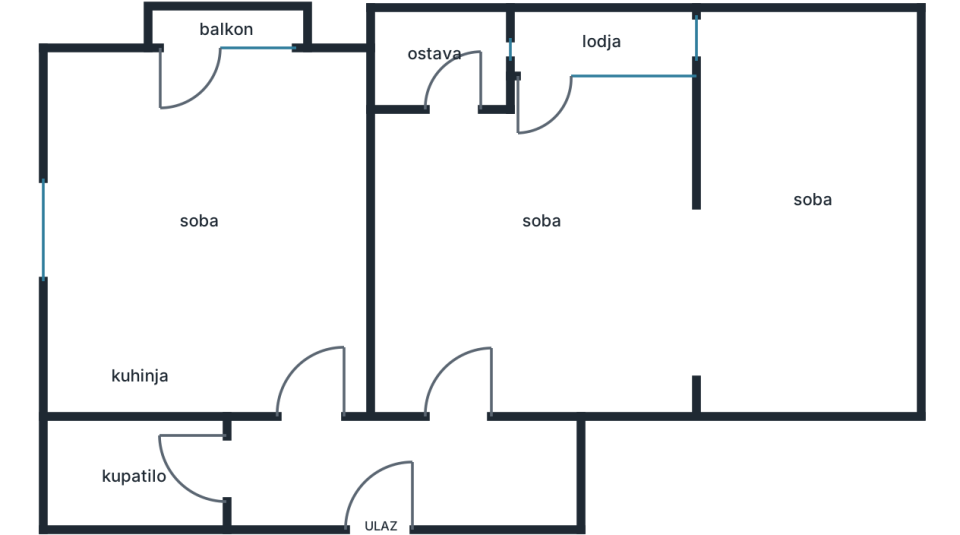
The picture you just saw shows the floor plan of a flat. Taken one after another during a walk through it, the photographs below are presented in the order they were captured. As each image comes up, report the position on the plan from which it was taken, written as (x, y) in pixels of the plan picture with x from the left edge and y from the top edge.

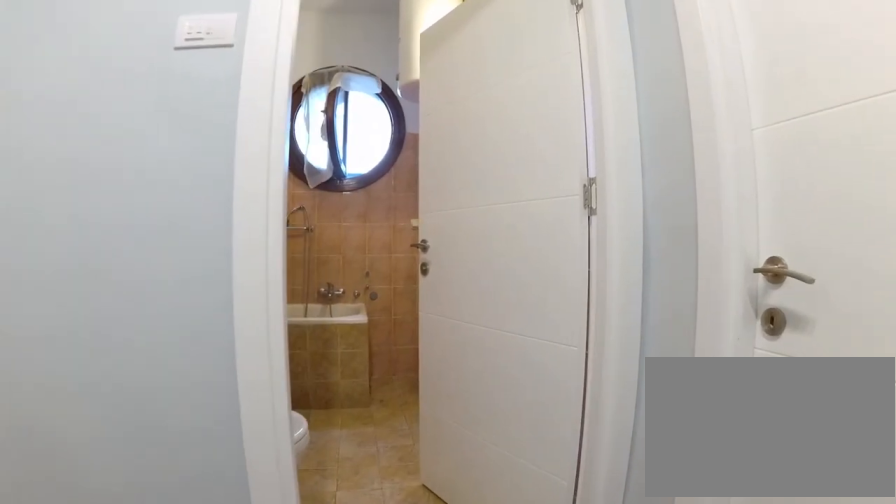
(321, 468)
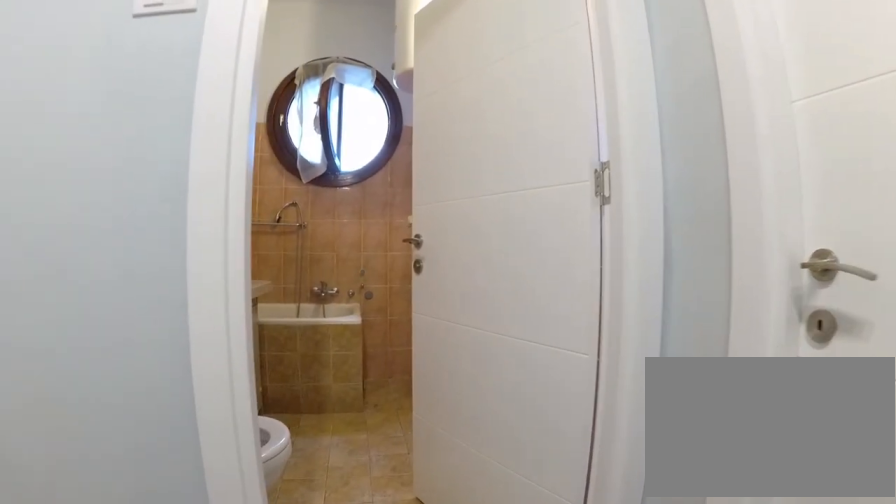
(309, 468)
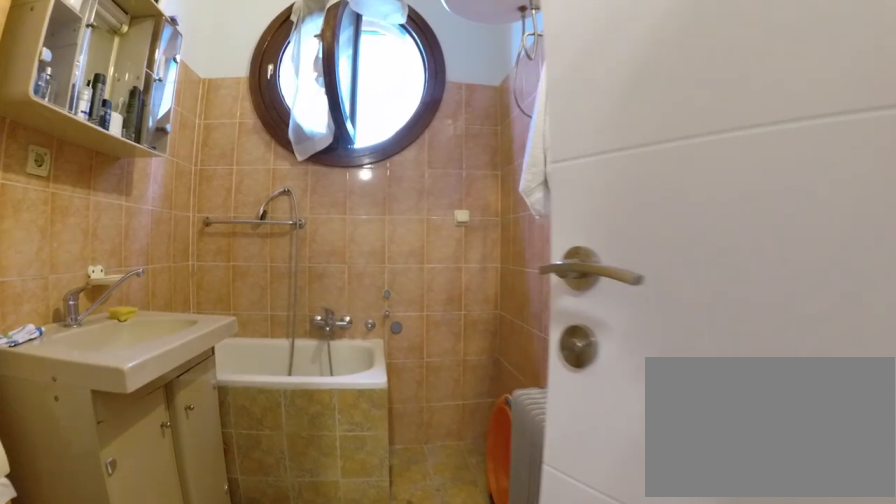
(239, 468)
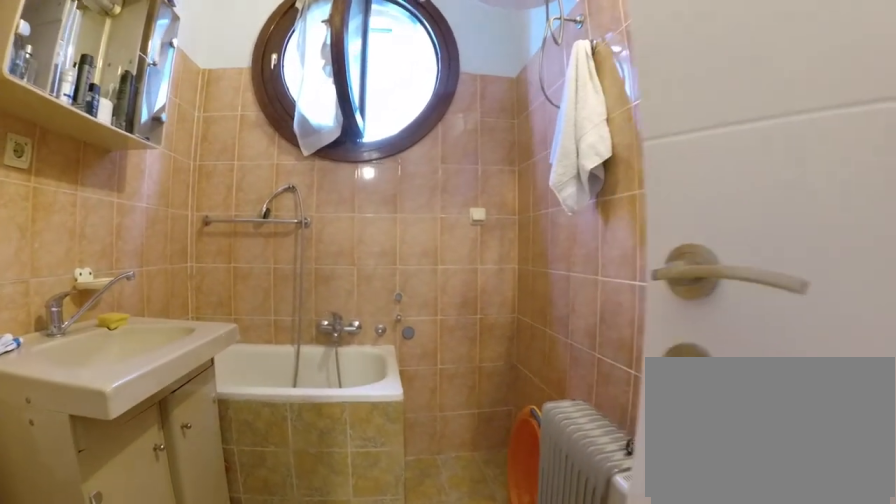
(230, 468)
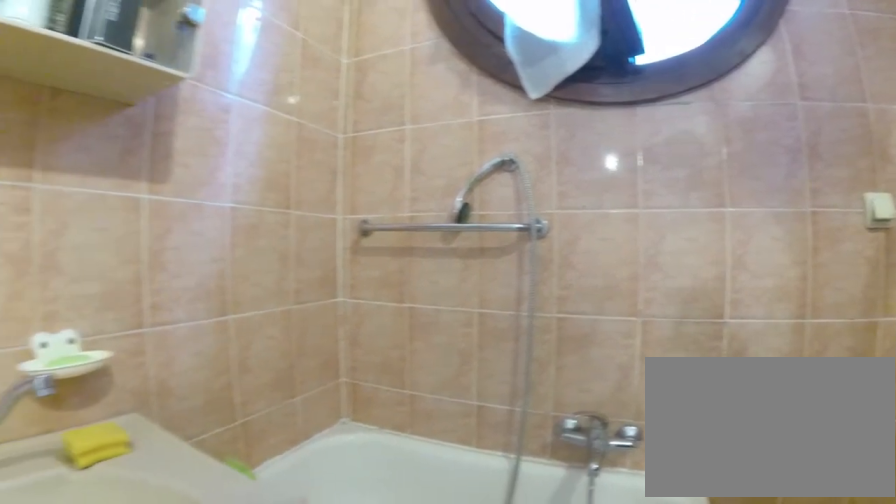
(115, 455)
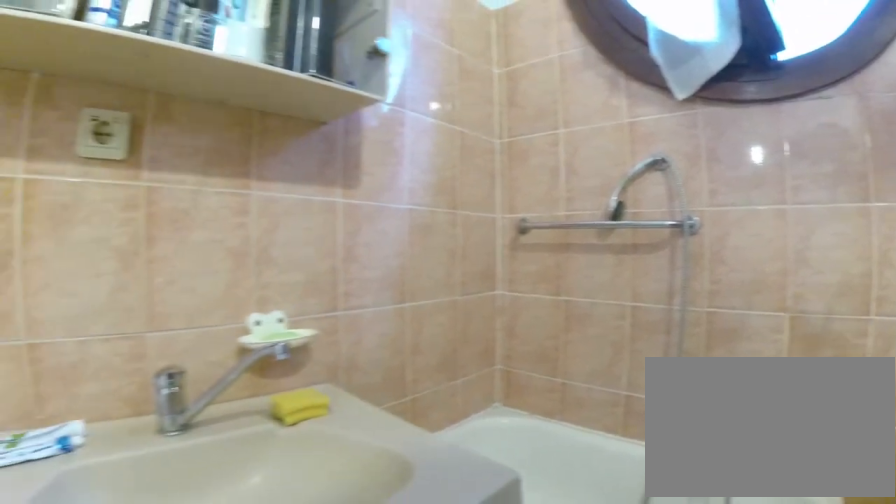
(111, 450)
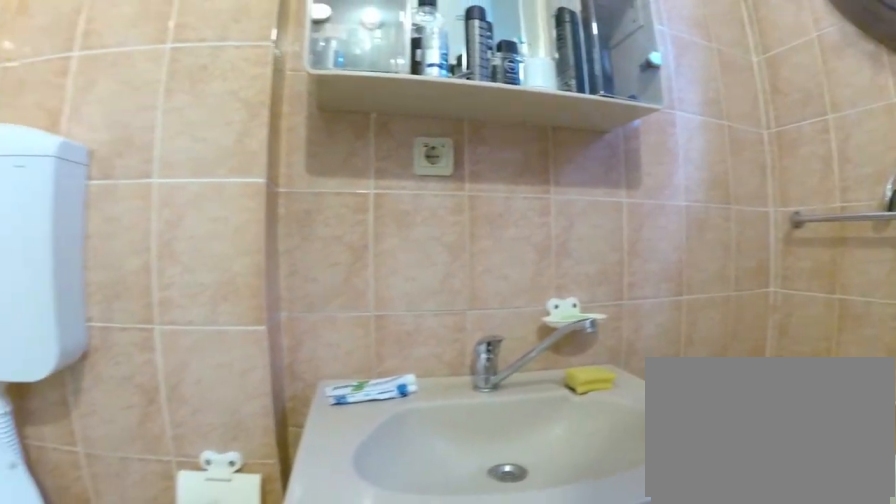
(98, 442)
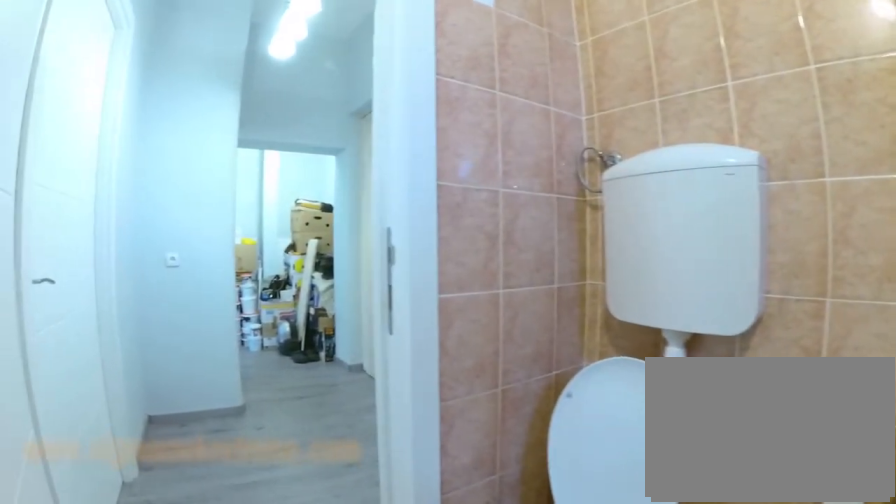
(84, 464)
